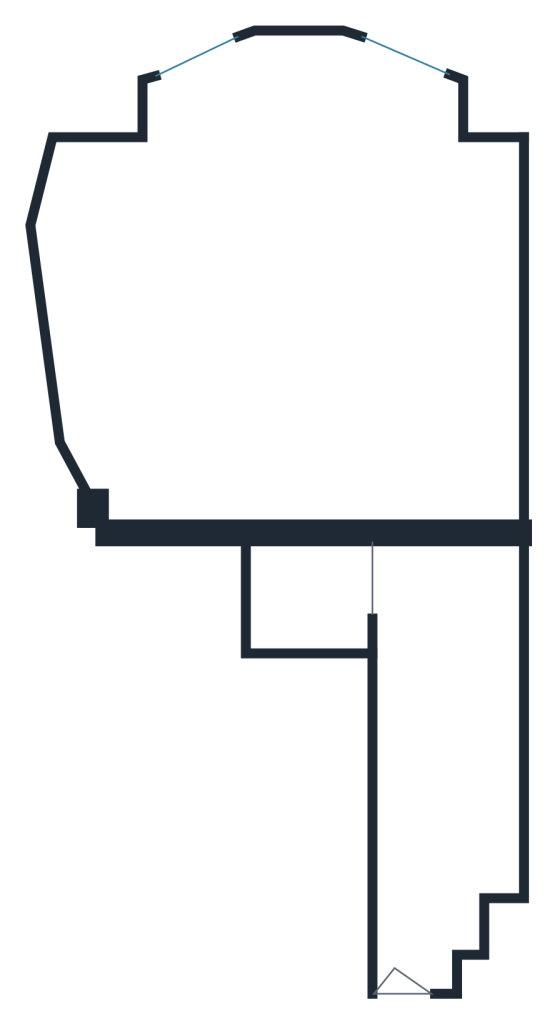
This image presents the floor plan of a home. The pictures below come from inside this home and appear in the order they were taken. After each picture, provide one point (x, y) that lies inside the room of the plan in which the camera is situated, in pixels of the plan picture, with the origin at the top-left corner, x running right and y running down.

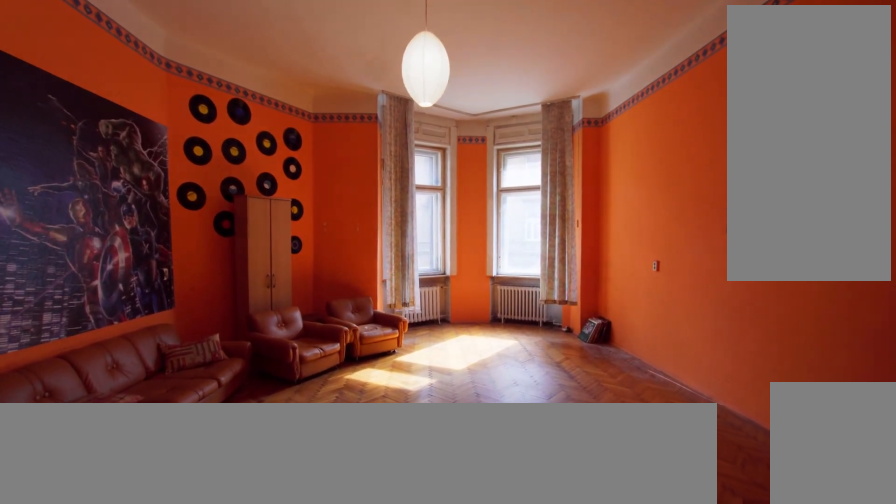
(288, 280)
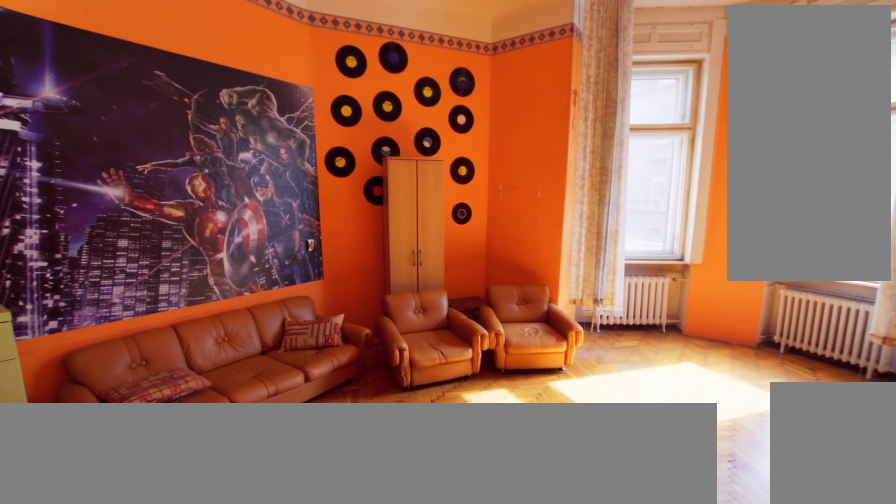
(289, 282)
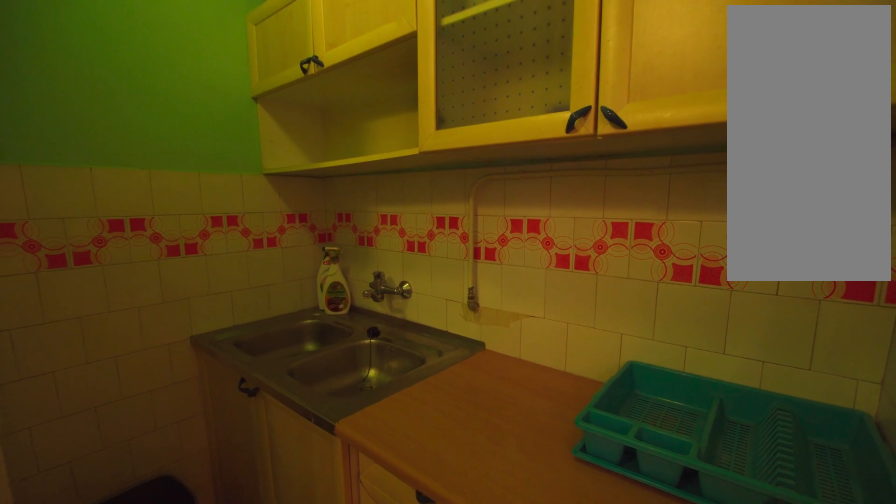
(307, 594)
